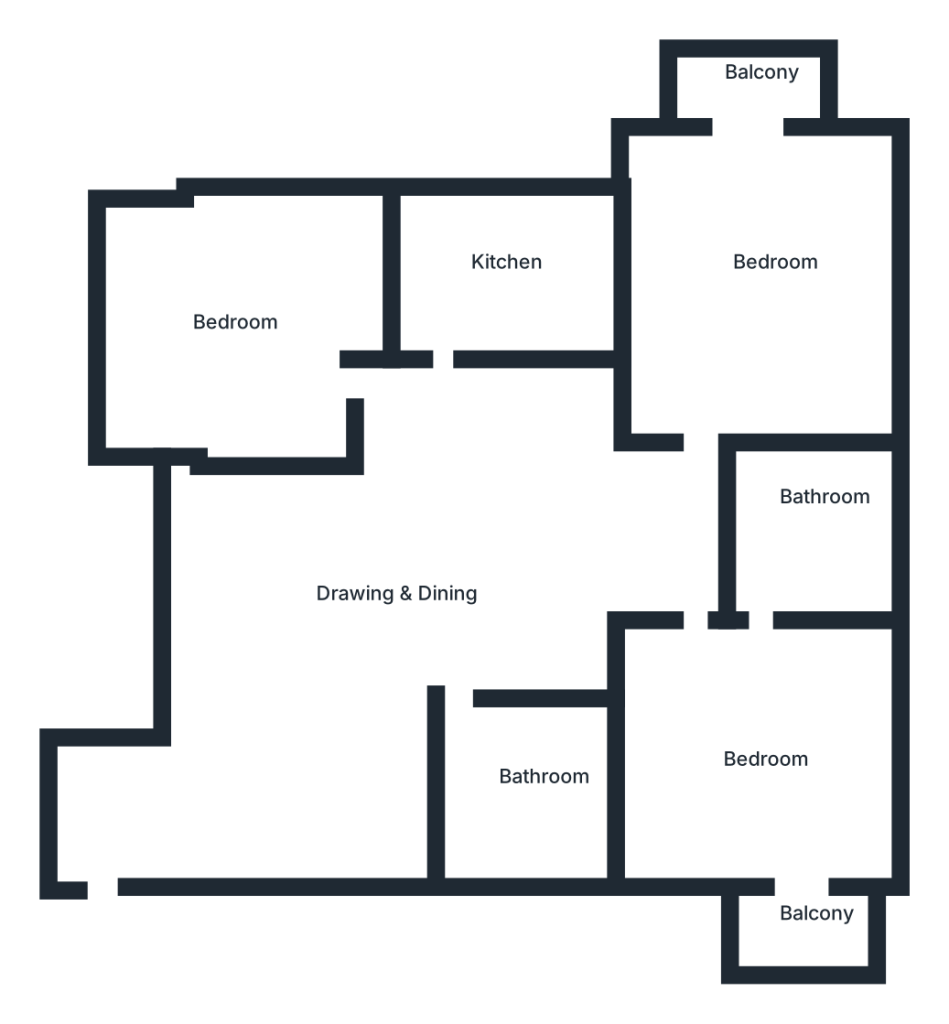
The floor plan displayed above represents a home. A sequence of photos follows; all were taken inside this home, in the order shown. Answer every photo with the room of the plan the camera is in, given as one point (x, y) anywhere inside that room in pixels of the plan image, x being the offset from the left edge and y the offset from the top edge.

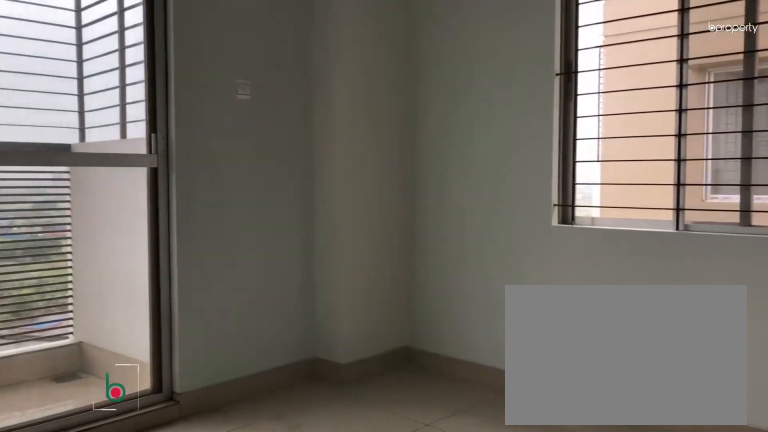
(764, 260)
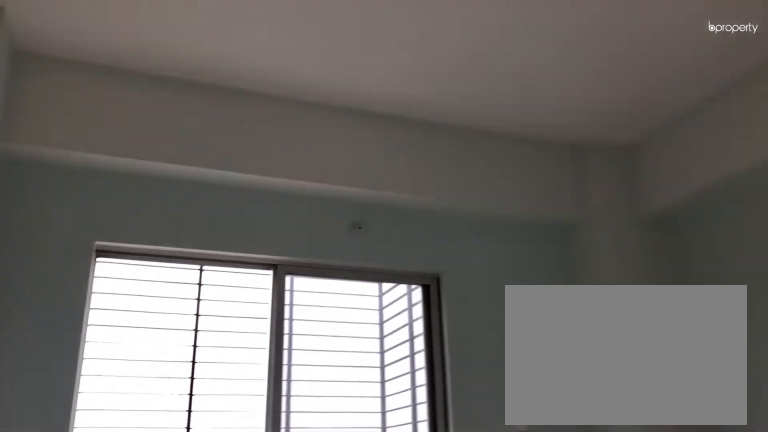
(764, 260)
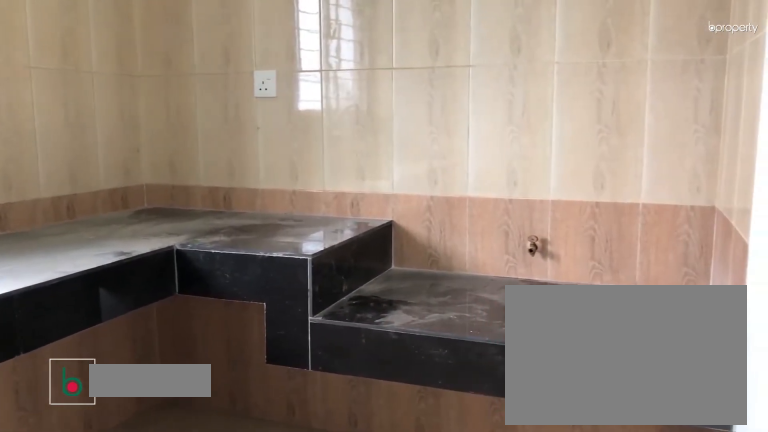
(490, 275)
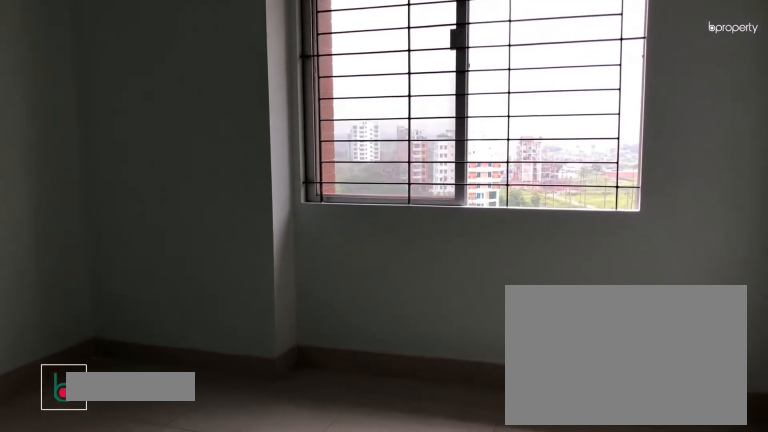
(241, 342)
